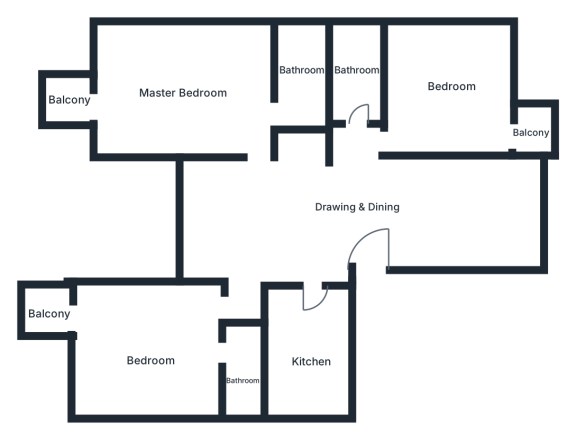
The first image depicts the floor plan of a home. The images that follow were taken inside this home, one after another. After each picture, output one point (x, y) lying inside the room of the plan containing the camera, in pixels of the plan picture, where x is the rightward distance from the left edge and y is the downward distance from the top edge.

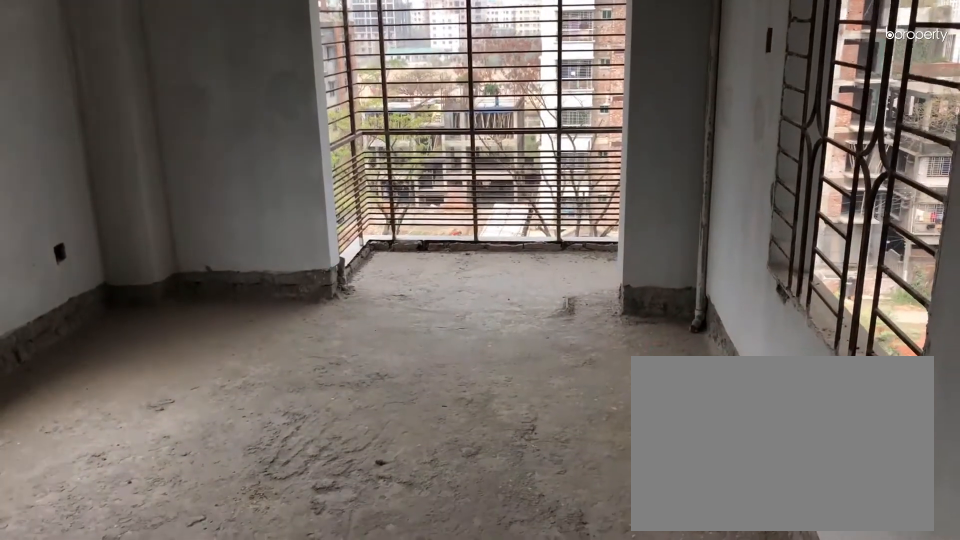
(154, 353)
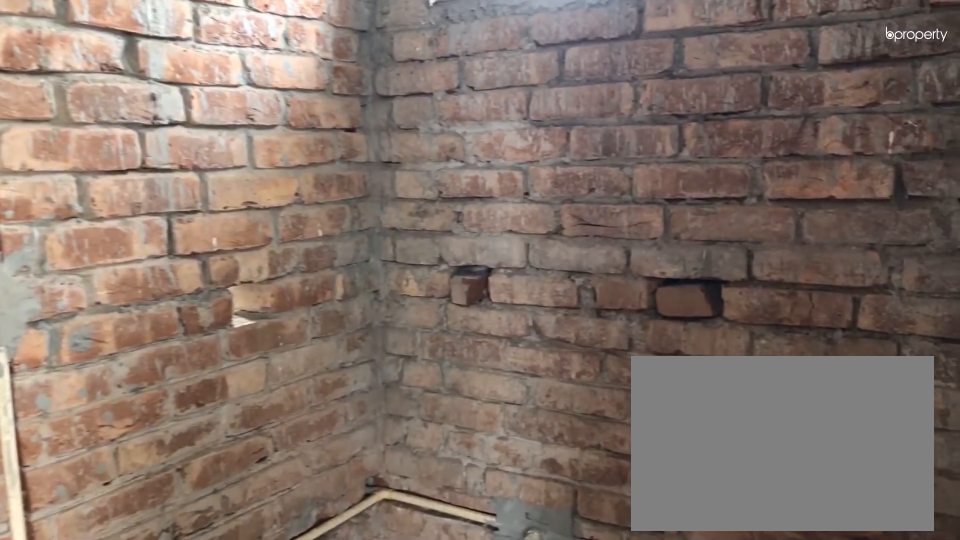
(243, 378)
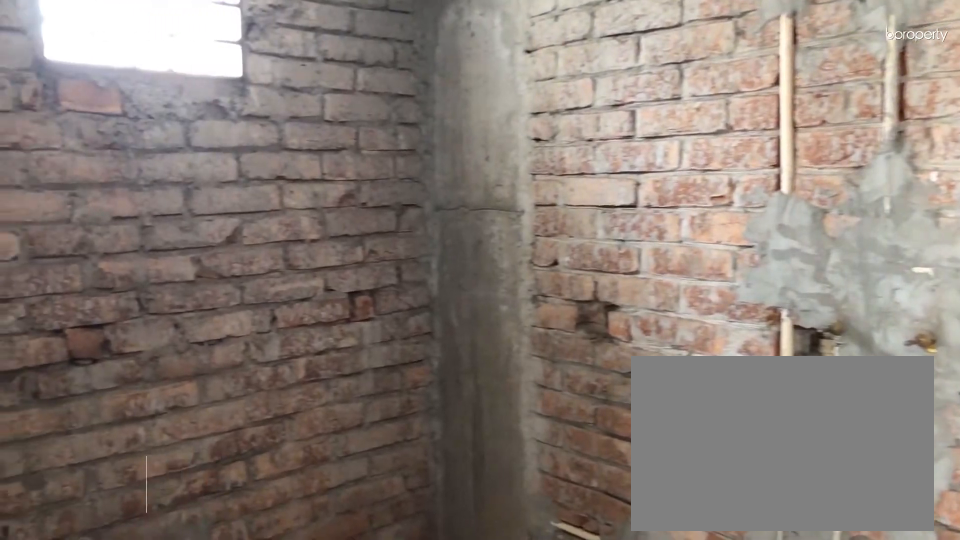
(302, 61)
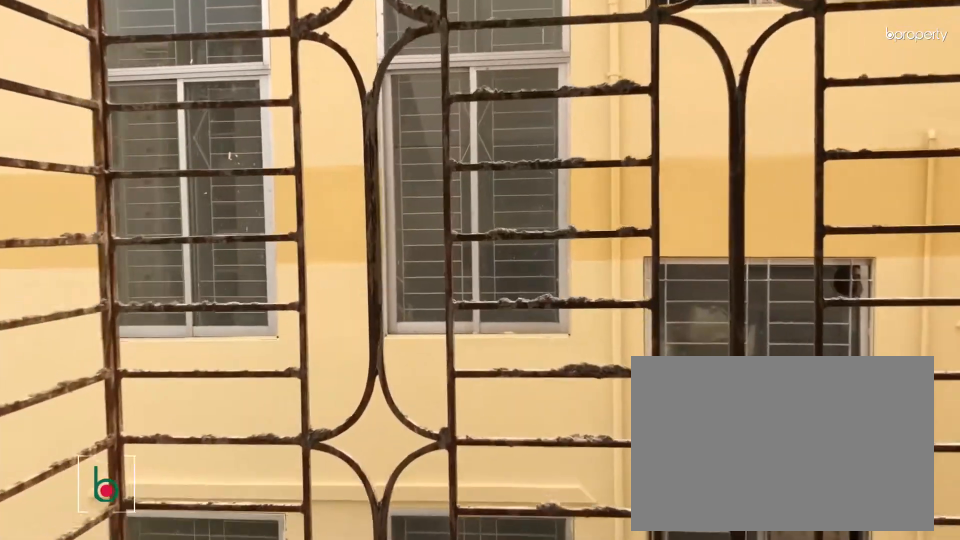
(534, 127)
